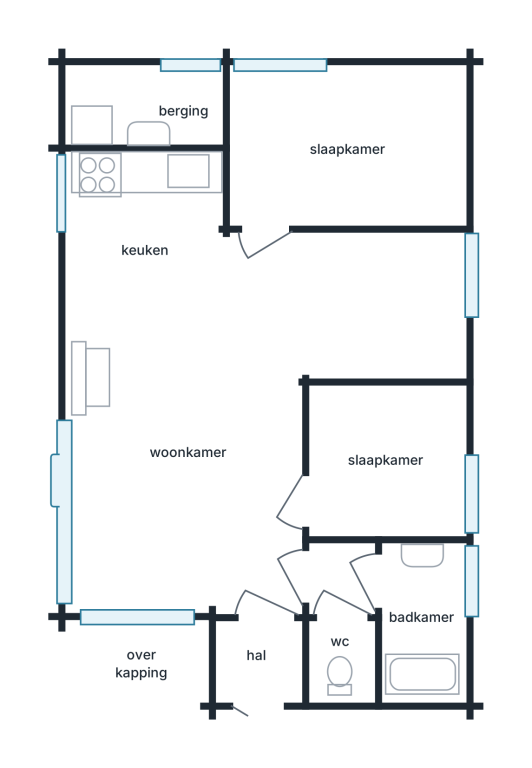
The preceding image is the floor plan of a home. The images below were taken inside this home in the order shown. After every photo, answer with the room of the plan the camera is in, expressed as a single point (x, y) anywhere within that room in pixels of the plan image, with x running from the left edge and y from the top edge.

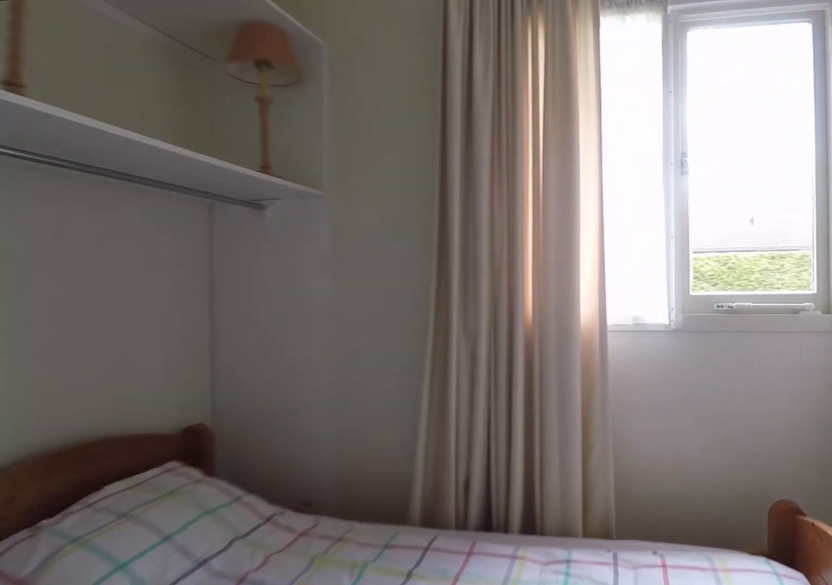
(384, 461)
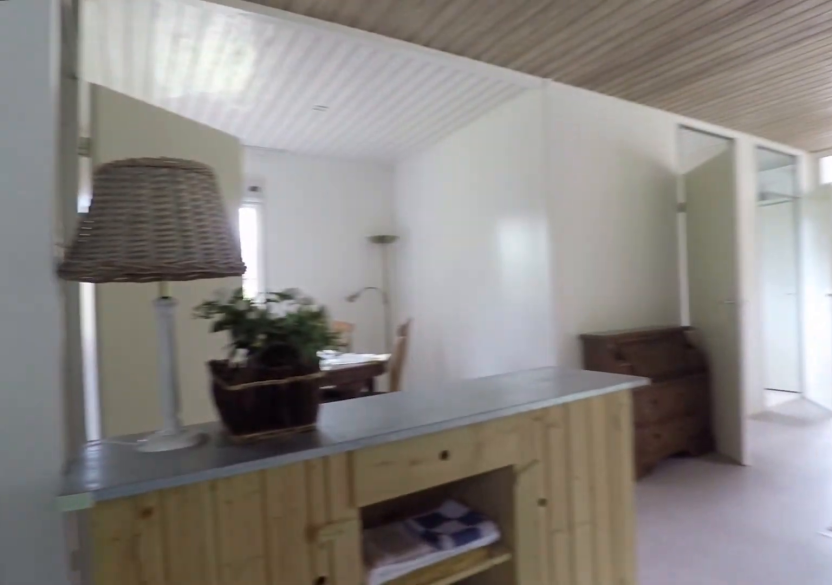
(143, 203)
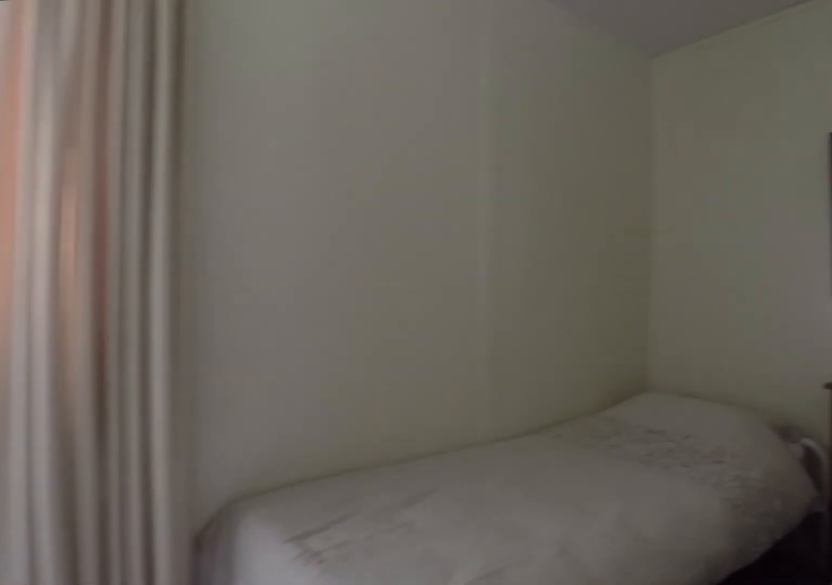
(344, 150)
